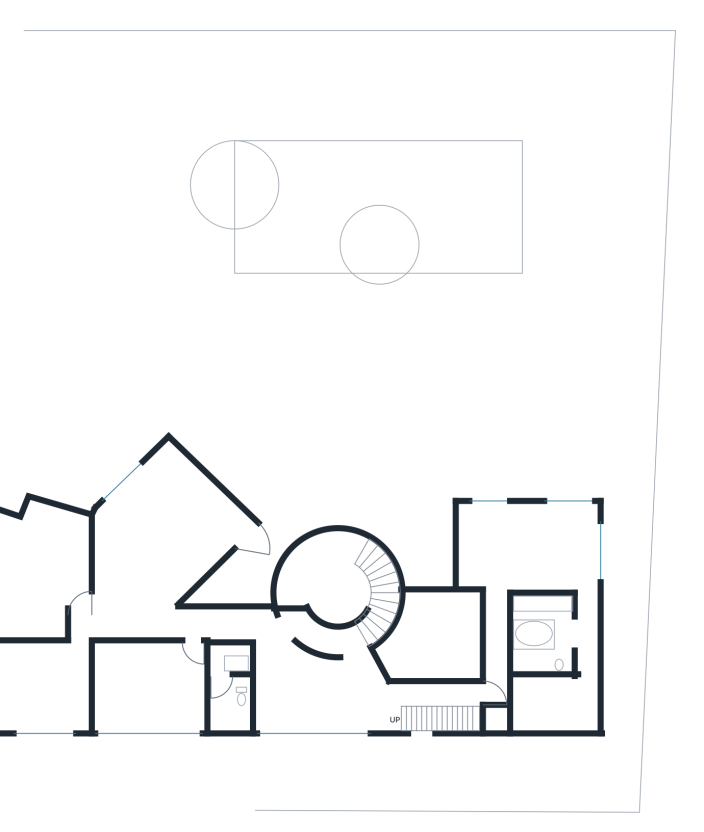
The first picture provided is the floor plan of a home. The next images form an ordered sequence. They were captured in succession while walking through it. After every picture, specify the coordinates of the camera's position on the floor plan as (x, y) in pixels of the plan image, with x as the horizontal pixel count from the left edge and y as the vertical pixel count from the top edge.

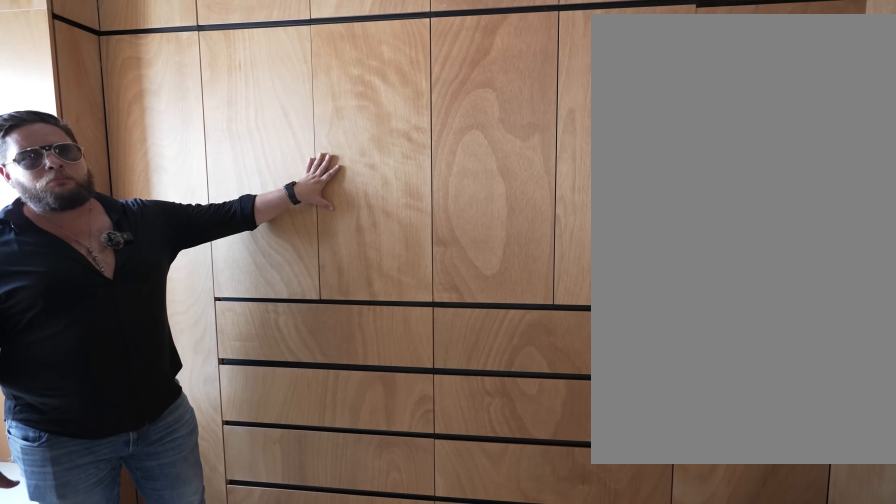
(549, 707)
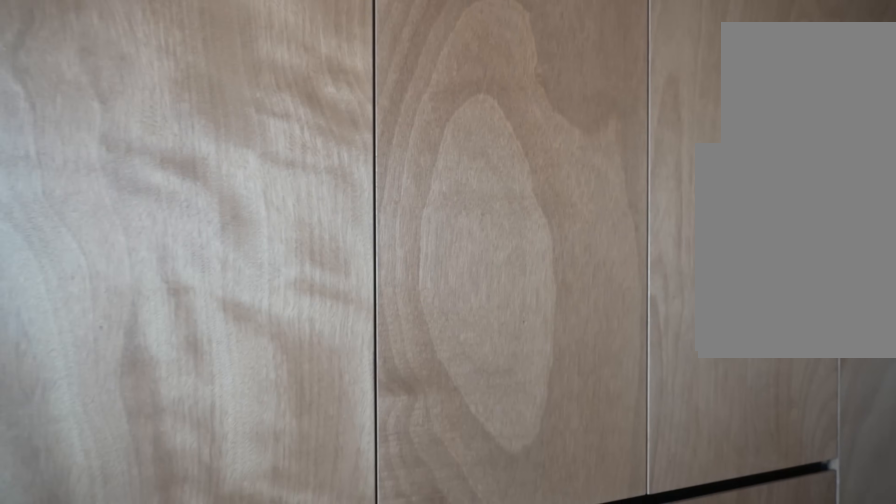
(549, 707)
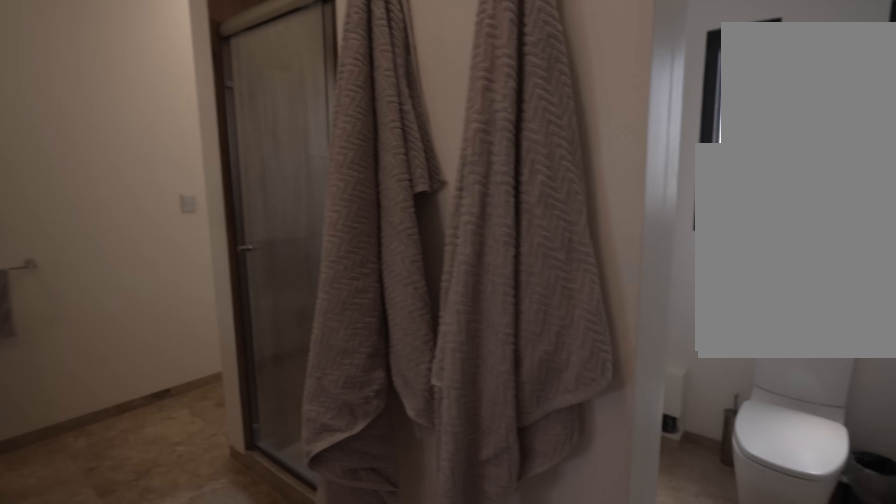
(572, 637)
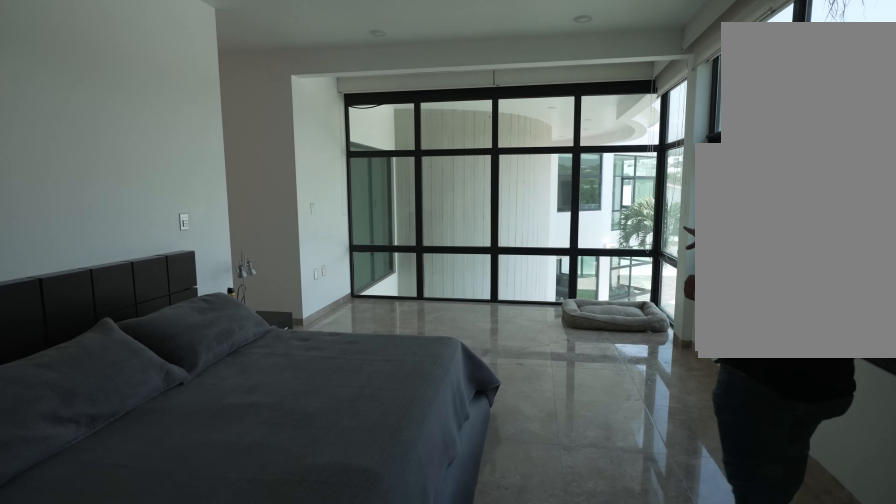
(558, 519)
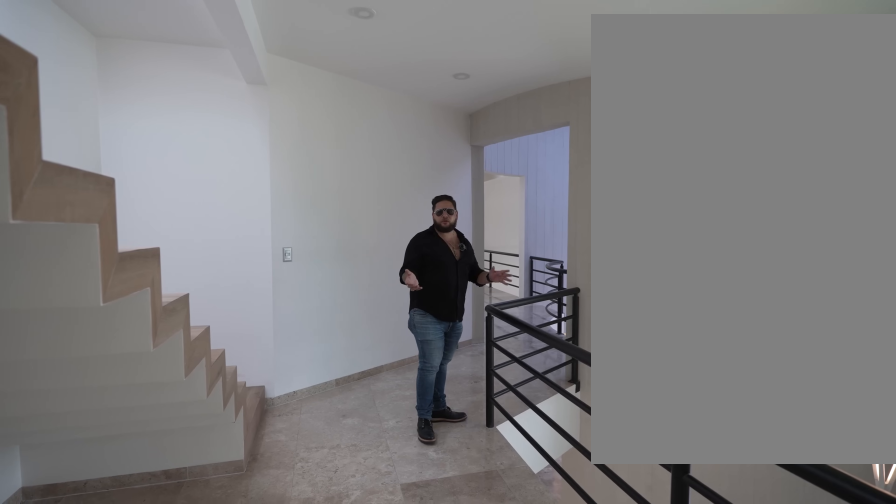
(456, 691)
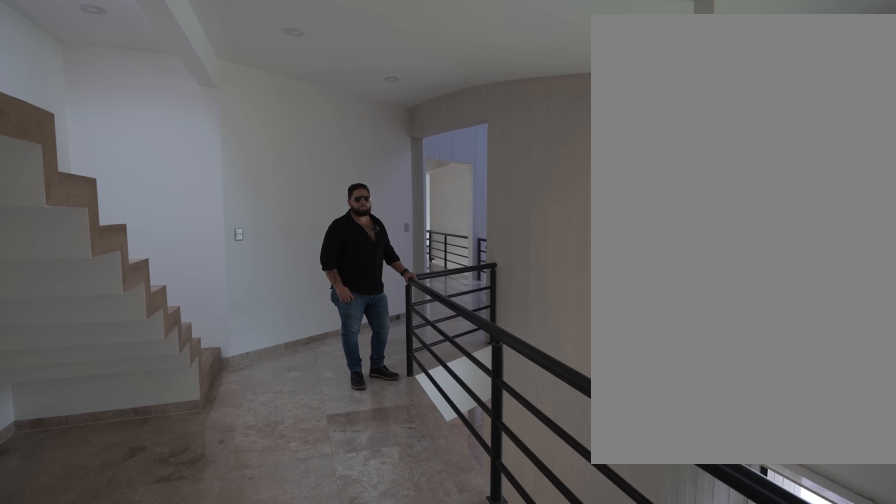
(456, 691)
